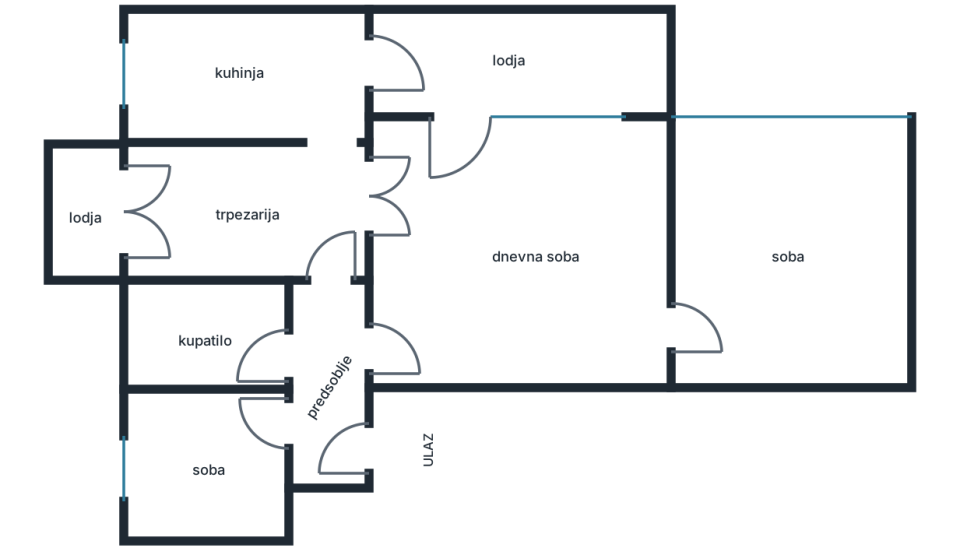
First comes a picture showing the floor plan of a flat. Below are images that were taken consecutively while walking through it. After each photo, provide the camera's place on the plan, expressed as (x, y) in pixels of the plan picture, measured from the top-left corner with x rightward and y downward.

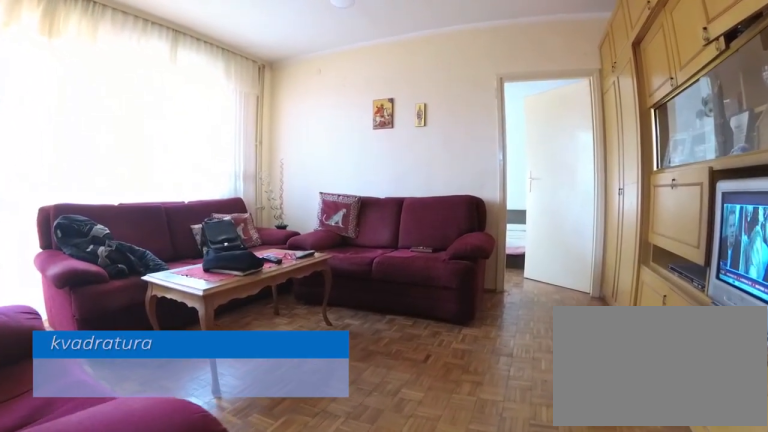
(436, 354)
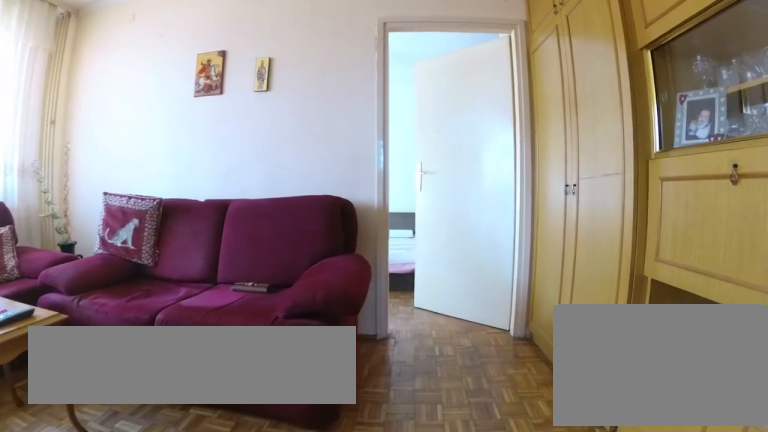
(522, 354)
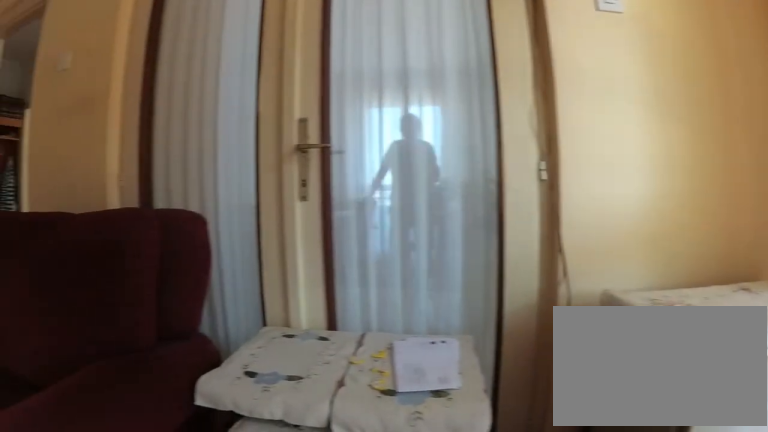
(444, 232)
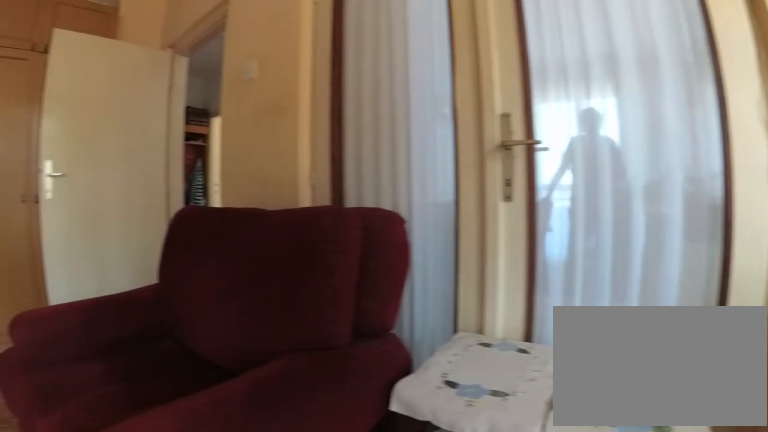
(443, 222)
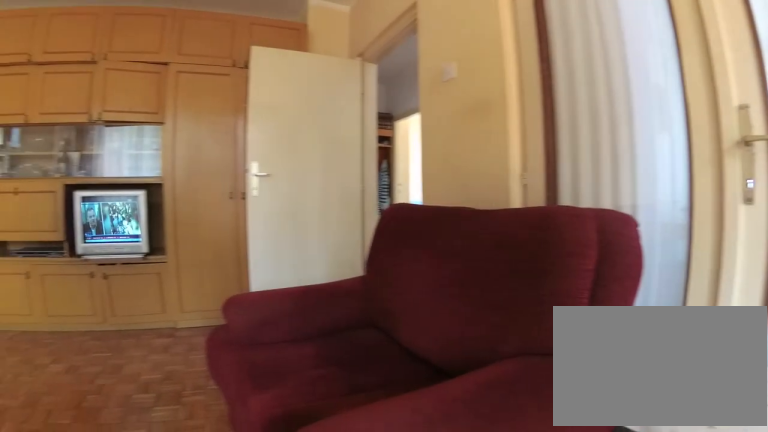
(436, 212)
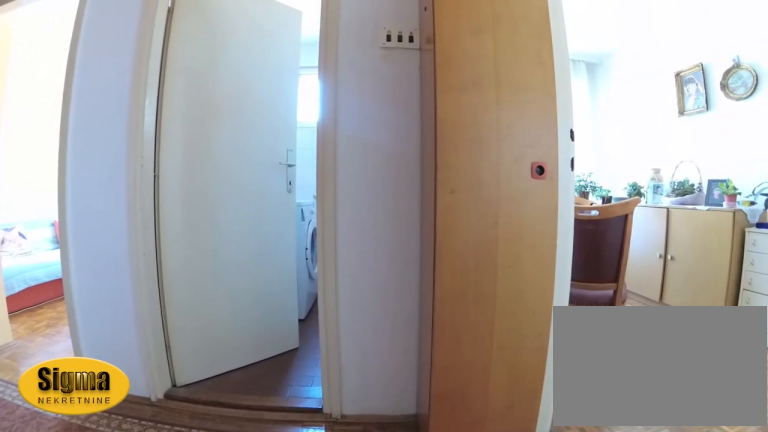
(403, 348)
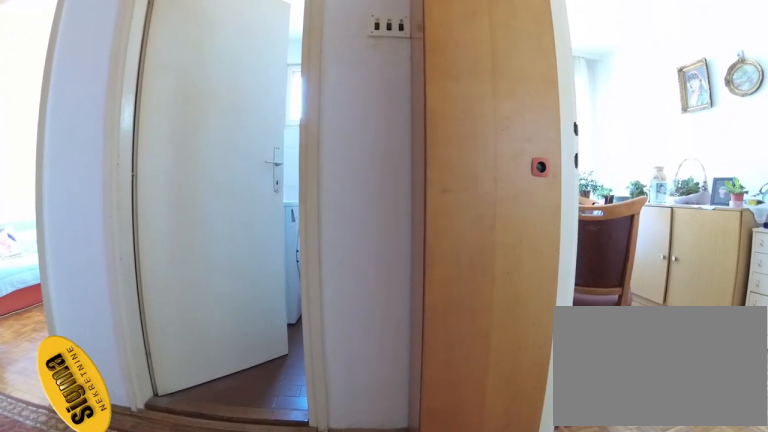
(392, 345)
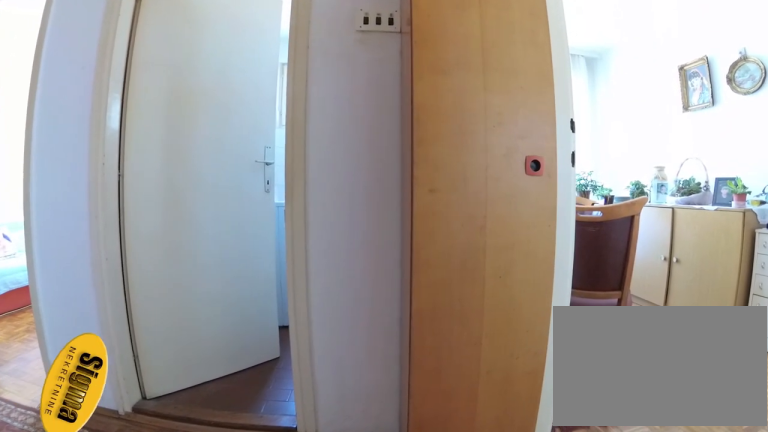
(387, 346)
